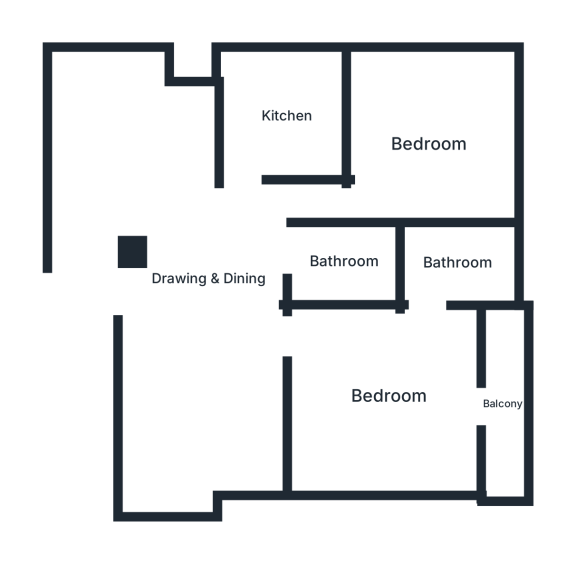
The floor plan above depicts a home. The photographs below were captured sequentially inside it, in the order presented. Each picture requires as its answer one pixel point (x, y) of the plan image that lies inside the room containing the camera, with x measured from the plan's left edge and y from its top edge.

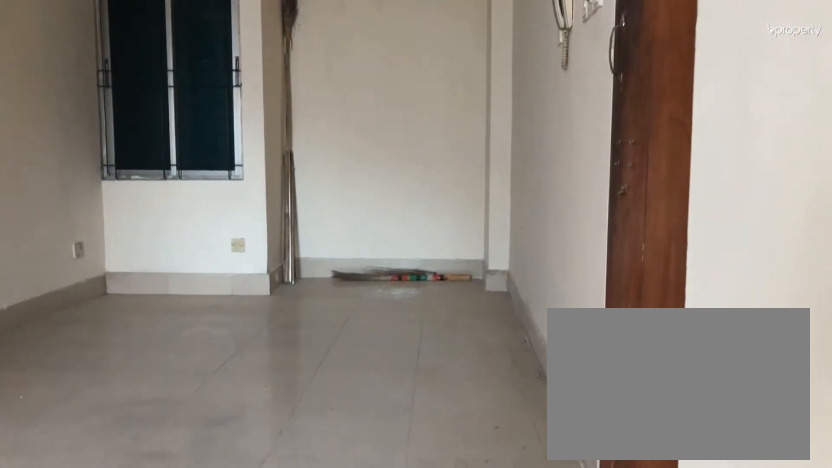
(207, 274)
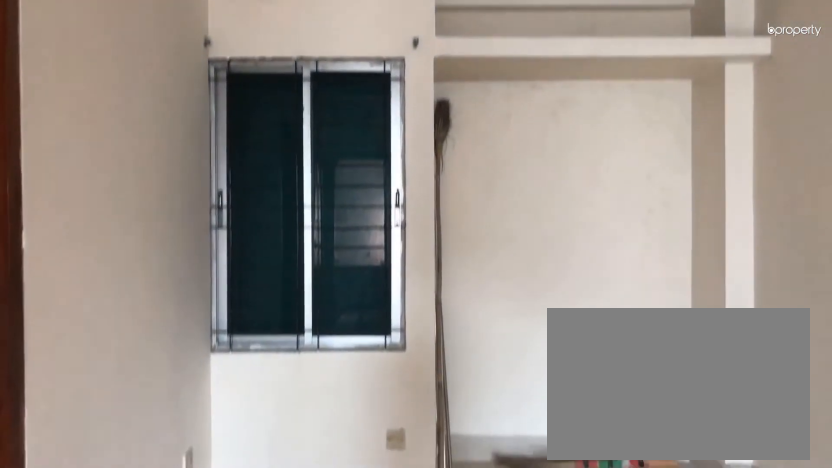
(207, 274)
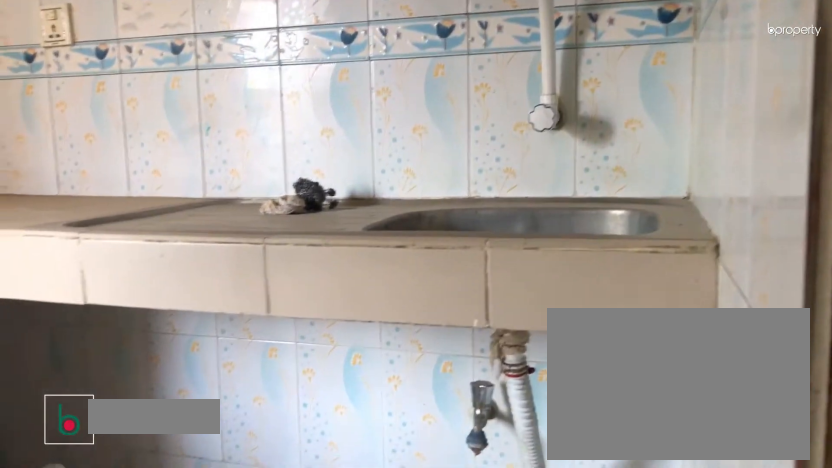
(286, 116)
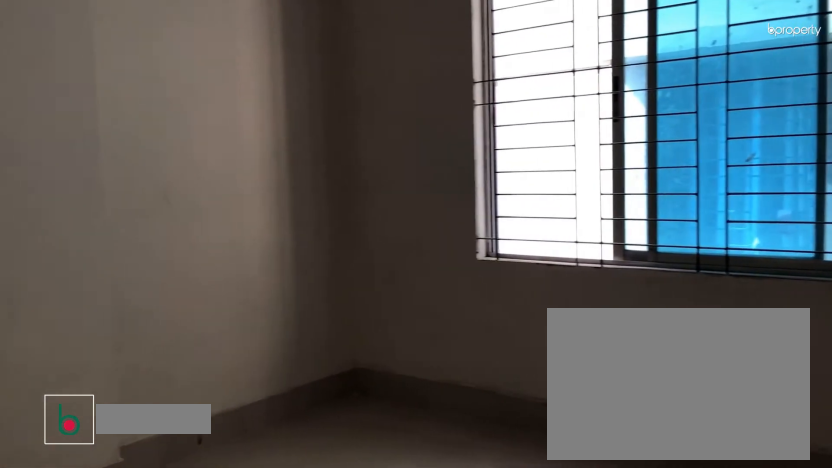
(429, 142)
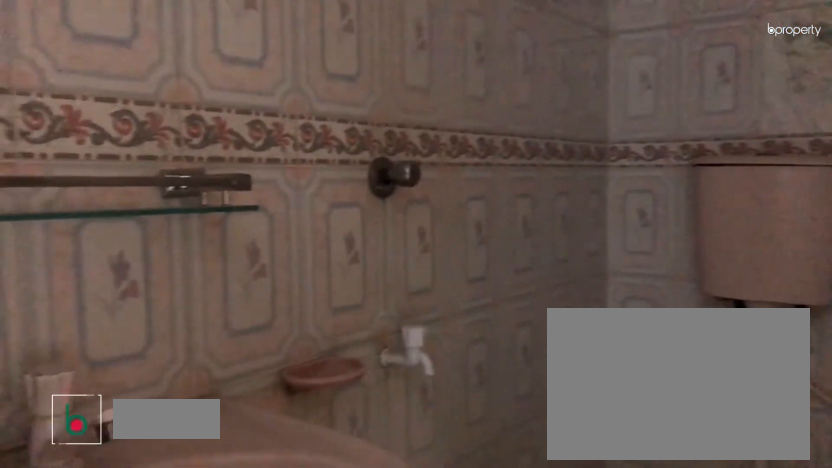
(346, 261)
